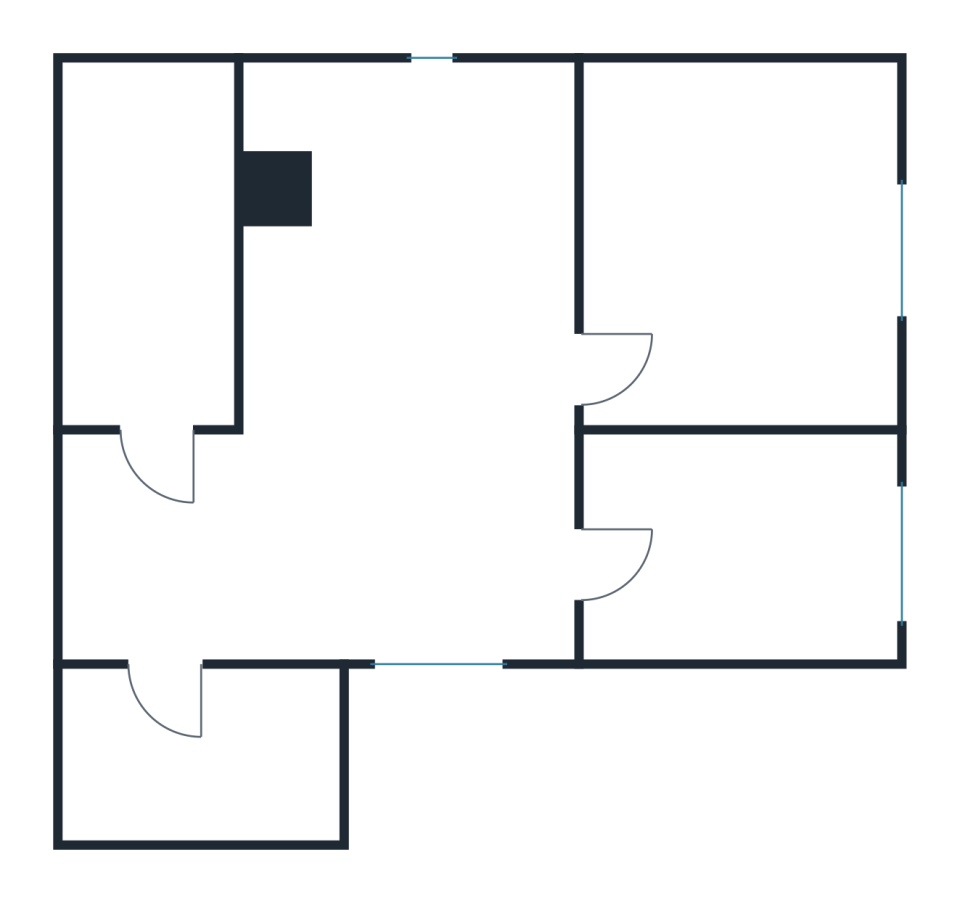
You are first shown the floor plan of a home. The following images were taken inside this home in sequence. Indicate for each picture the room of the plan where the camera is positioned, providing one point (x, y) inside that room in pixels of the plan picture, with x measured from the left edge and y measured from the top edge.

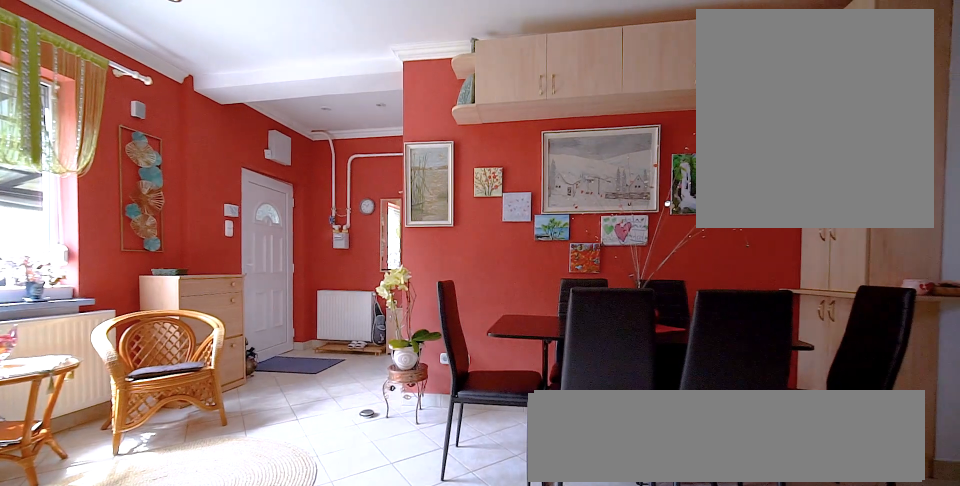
(417, 411)
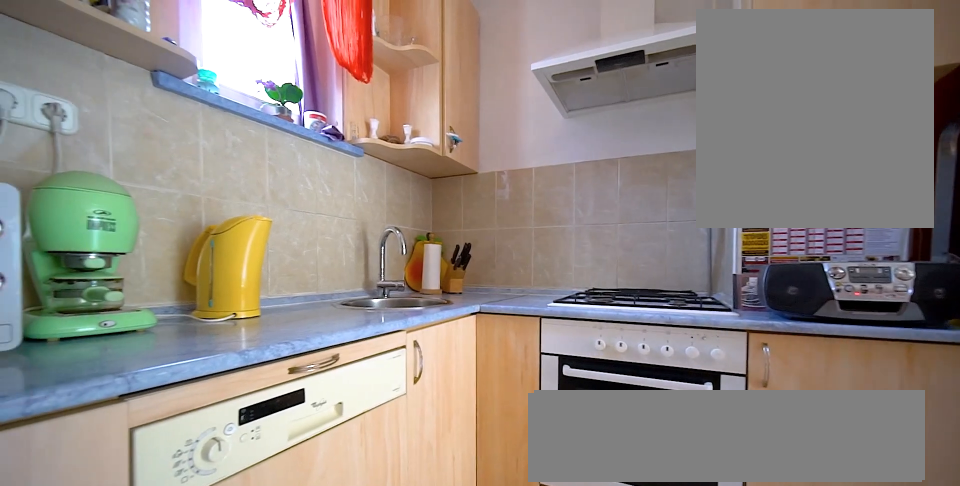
(417, 411)
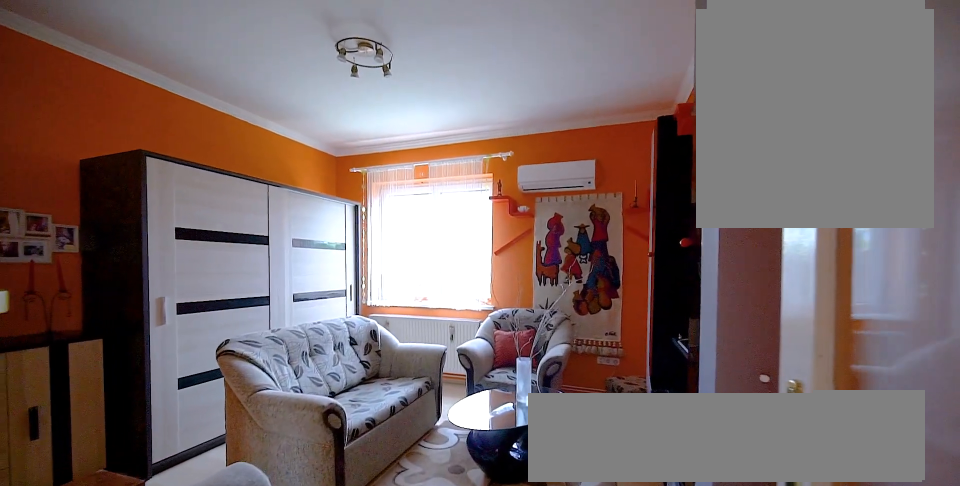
(744, 258)
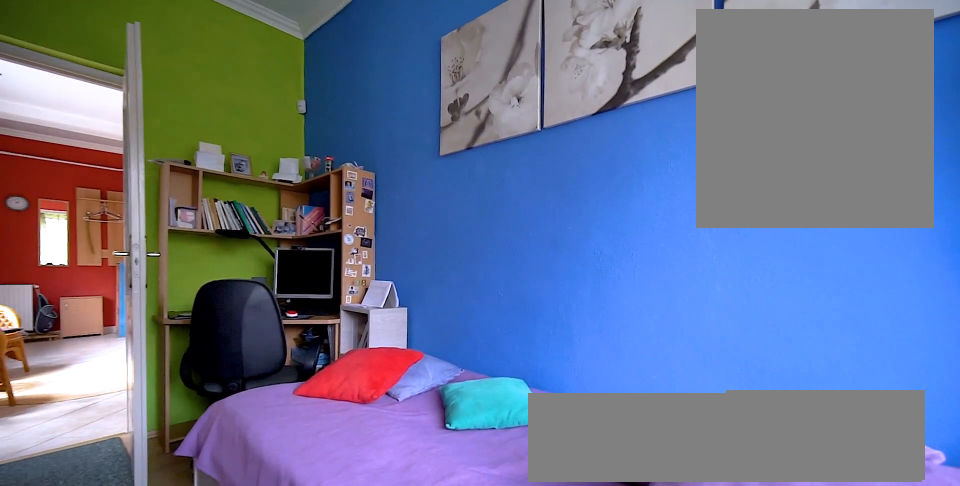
(743, 545)
